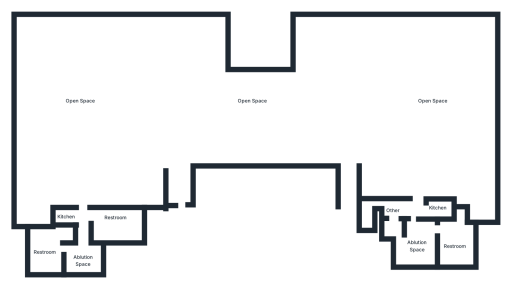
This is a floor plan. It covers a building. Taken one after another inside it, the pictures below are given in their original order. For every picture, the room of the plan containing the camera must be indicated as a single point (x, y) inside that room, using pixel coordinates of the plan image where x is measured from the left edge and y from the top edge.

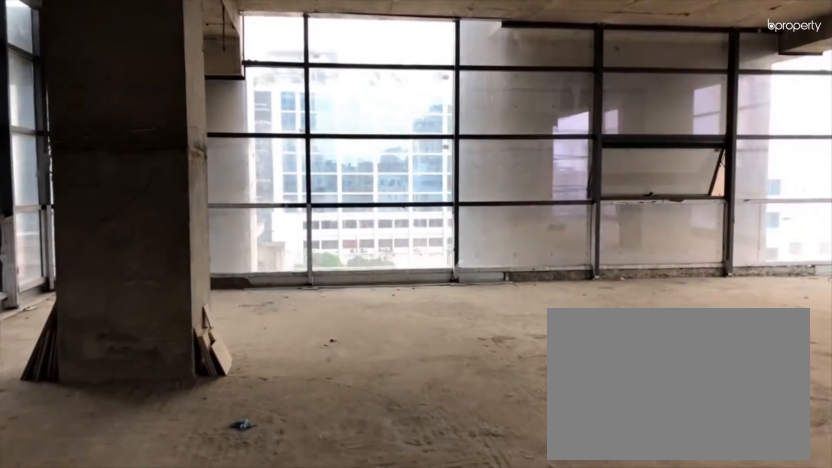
(347, 118)
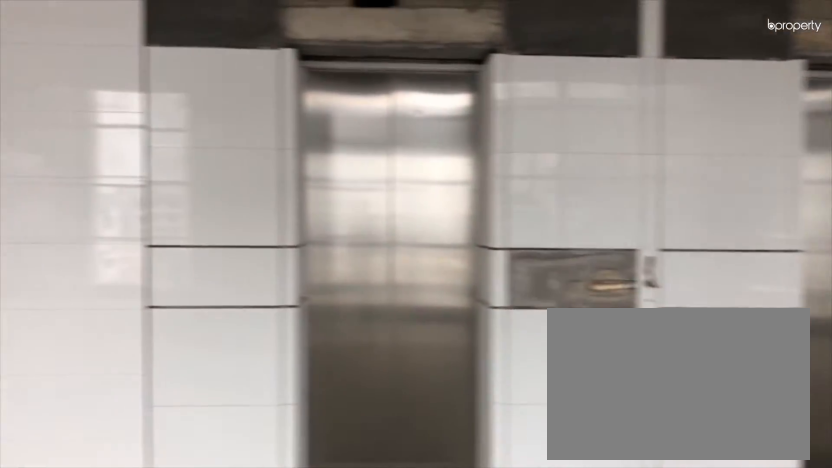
(347, 118)
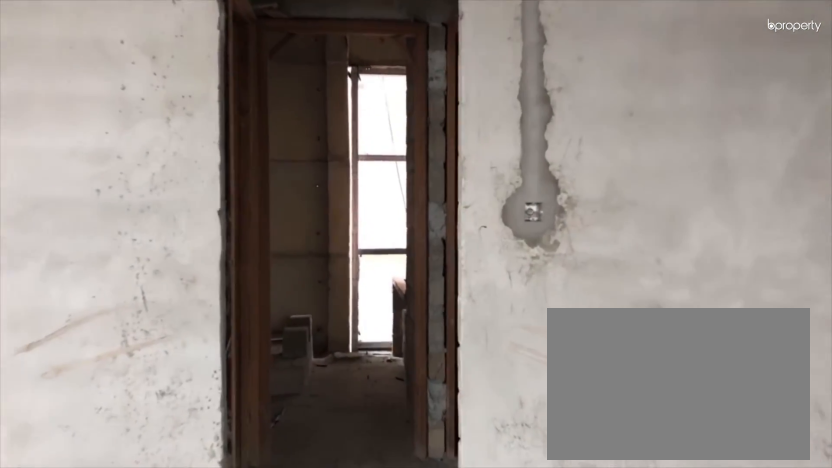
(413, 134)
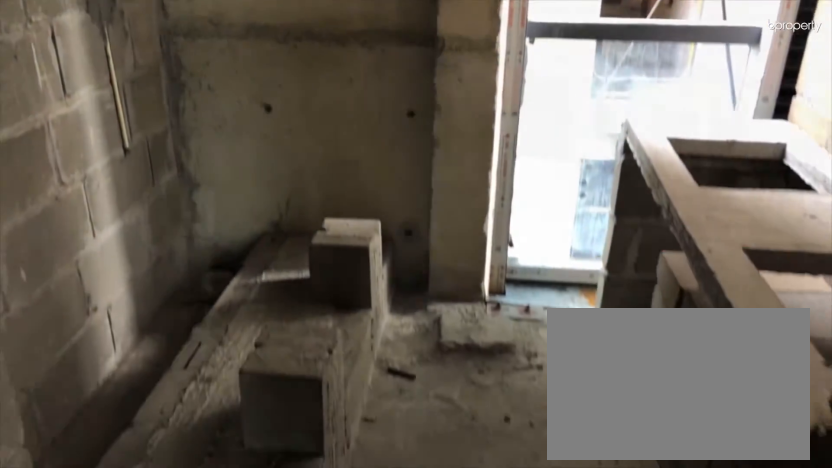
(417, 211)
